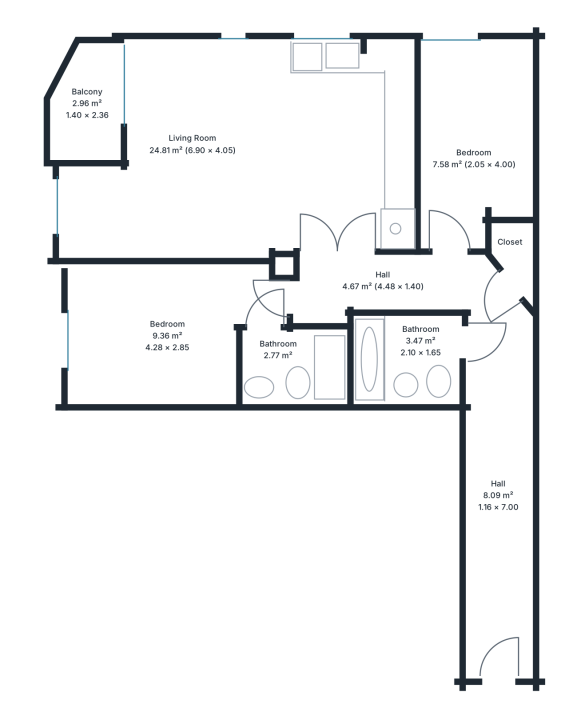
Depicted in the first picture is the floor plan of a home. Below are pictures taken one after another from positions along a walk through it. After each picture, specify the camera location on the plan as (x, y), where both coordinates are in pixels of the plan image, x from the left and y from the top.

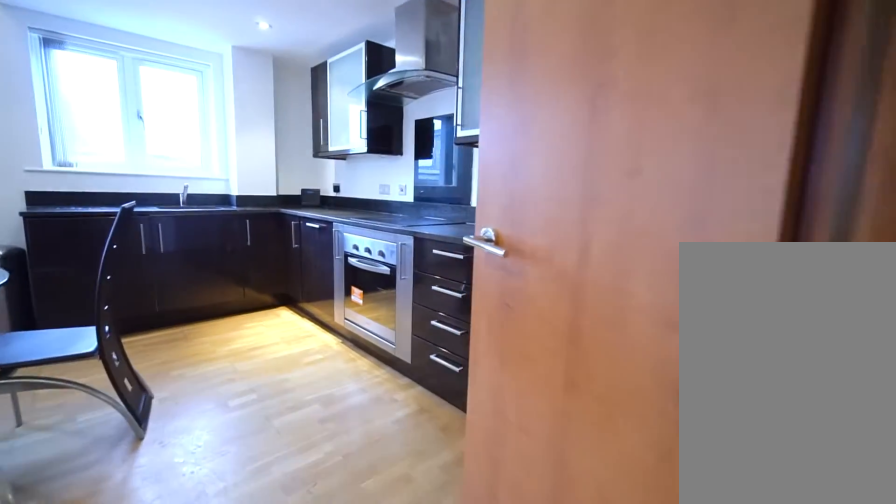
(318, 258)
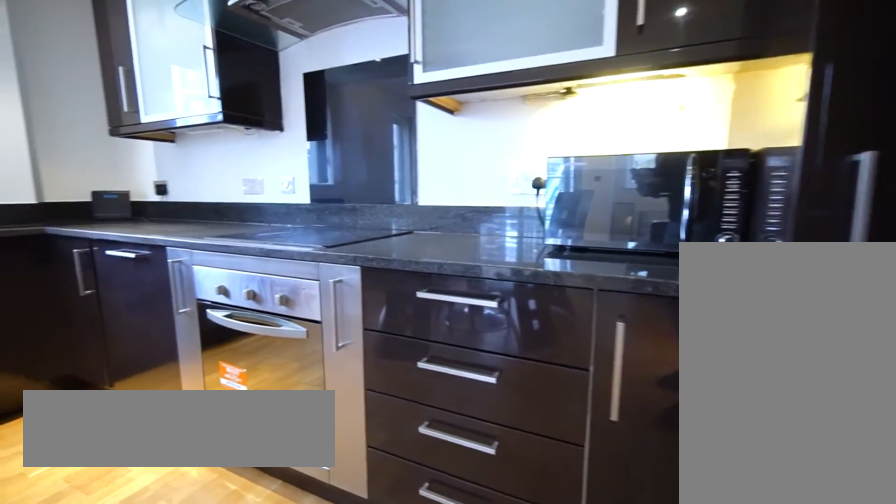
(347, 201)
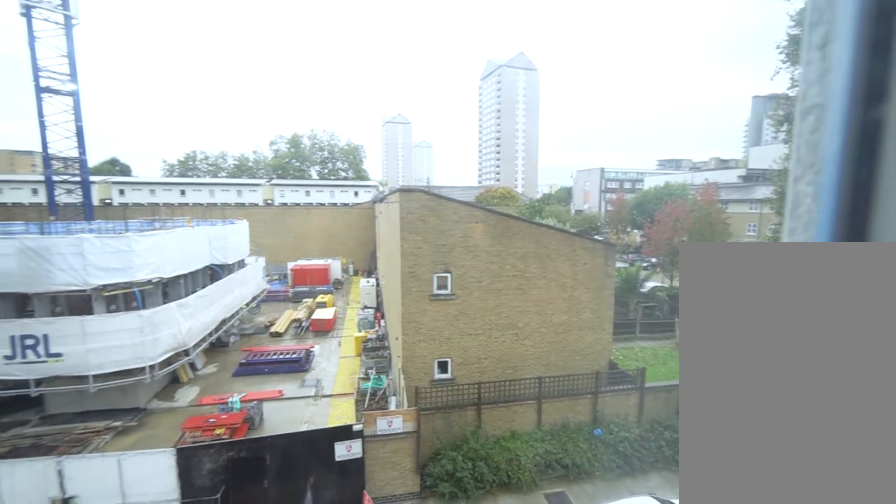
(330, 75)
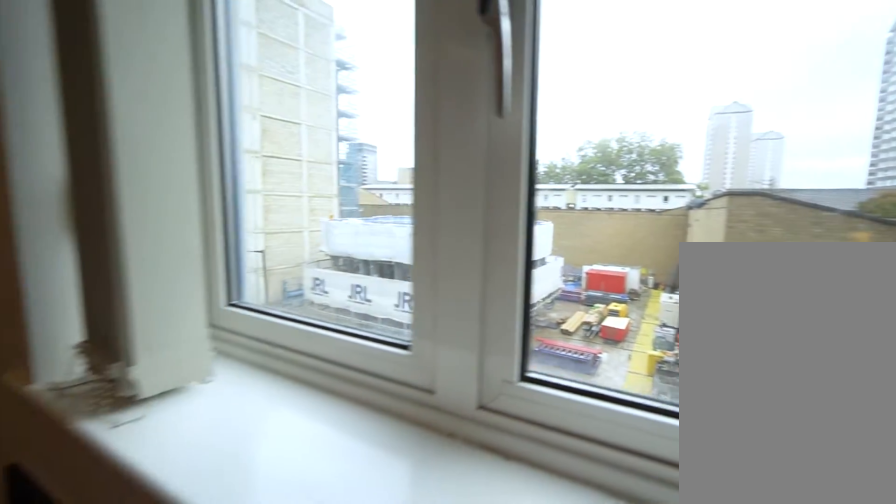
(330, 75)
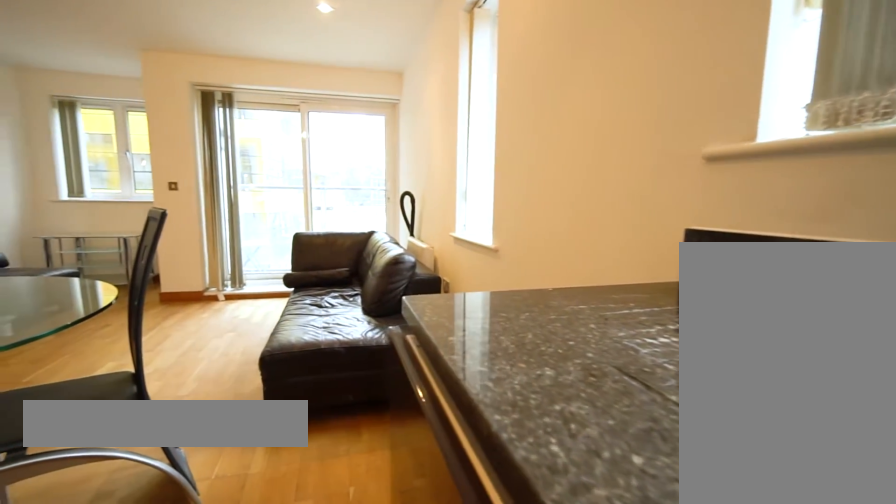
(330, 75)
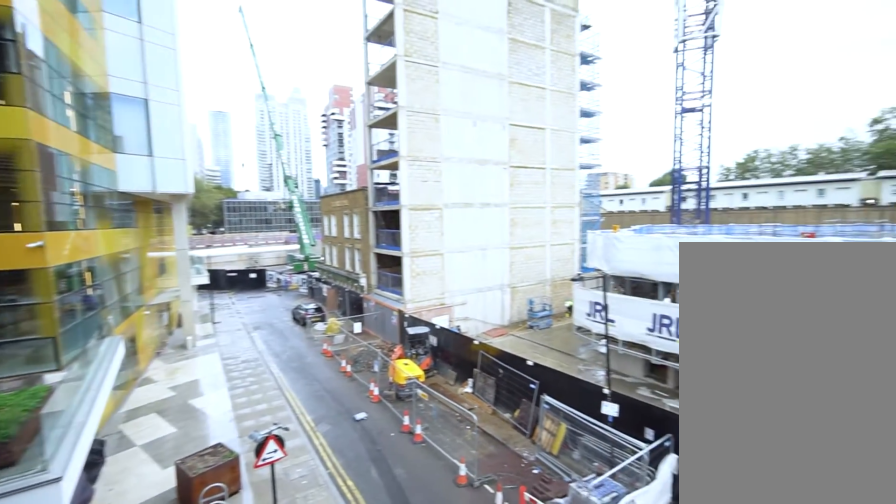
(87, 95)
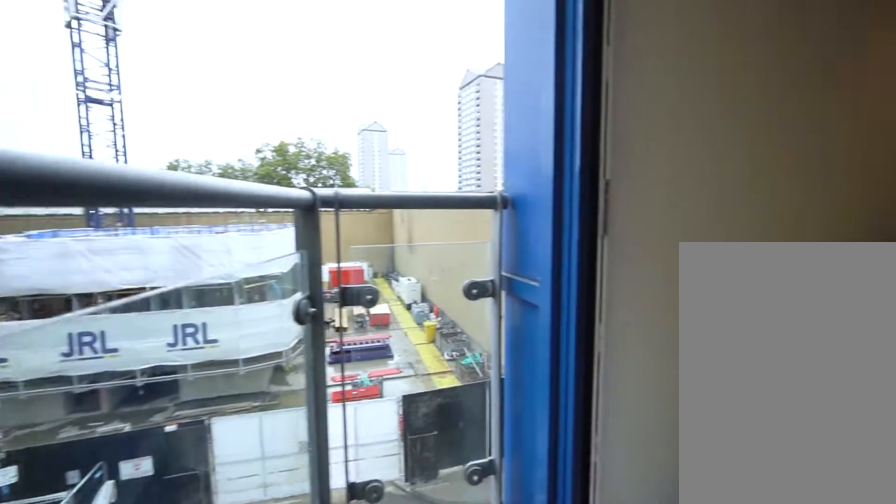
(88, 96)
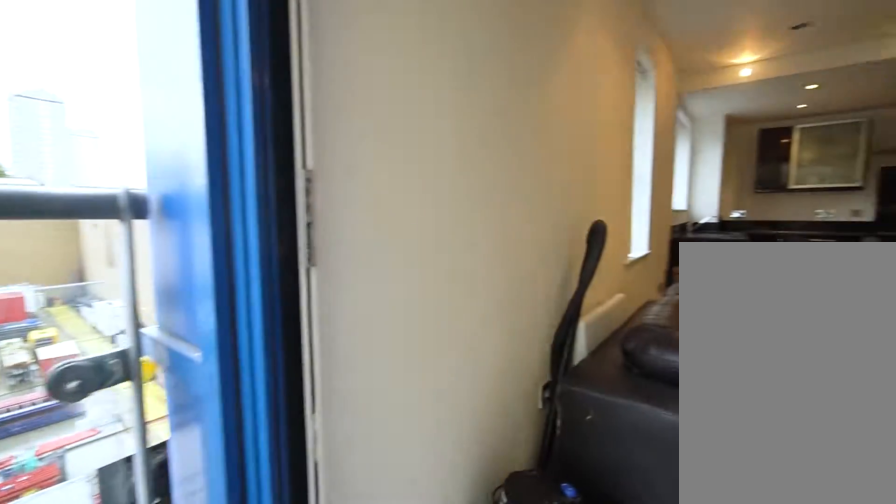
(88, 95)
